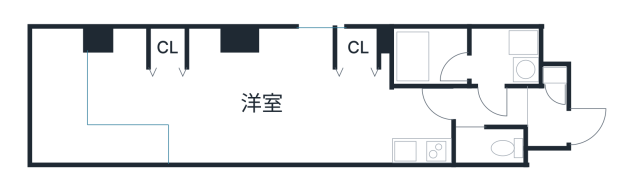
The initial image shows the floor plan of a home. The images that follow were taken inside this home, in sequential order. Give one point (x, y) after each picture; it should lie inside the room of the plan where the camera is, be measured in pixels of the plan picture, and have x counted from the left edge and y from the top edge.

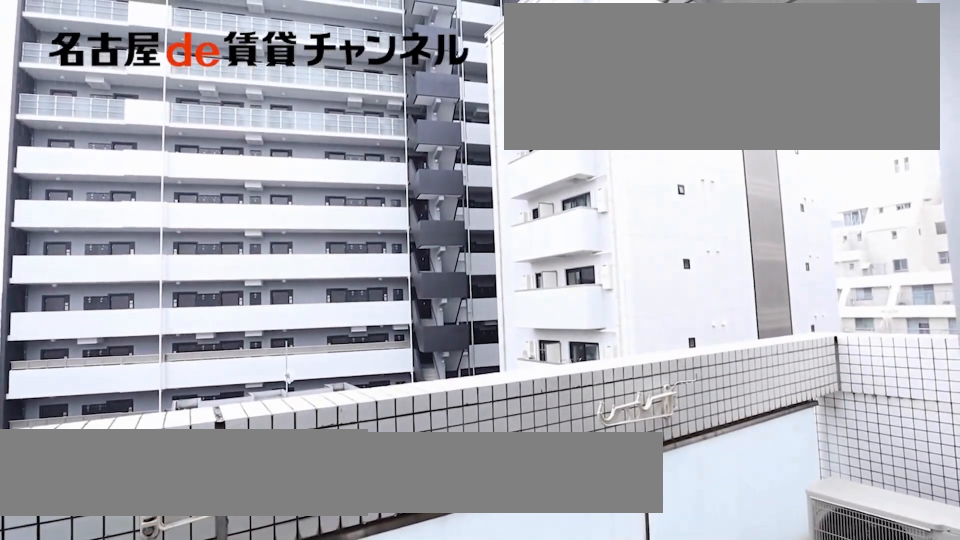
(84, 112)
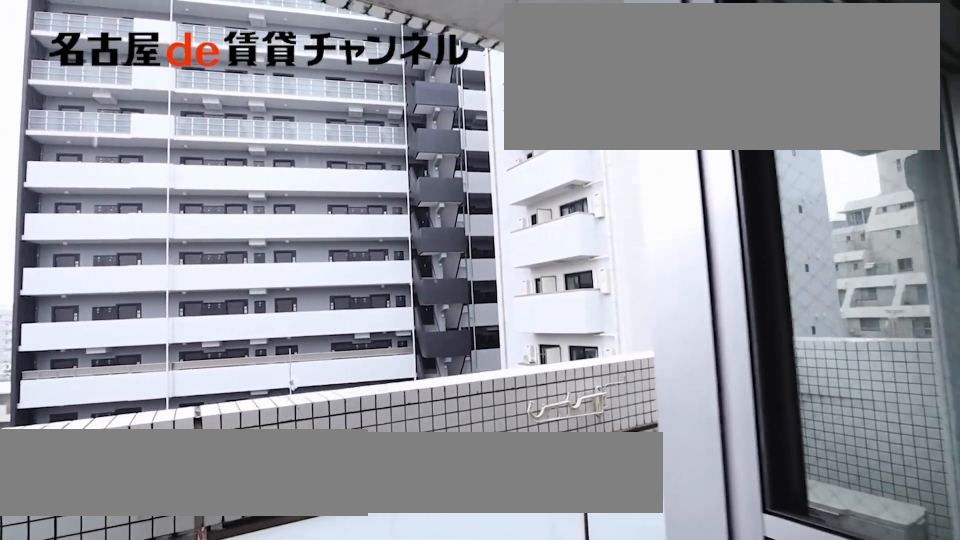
(84, 112)
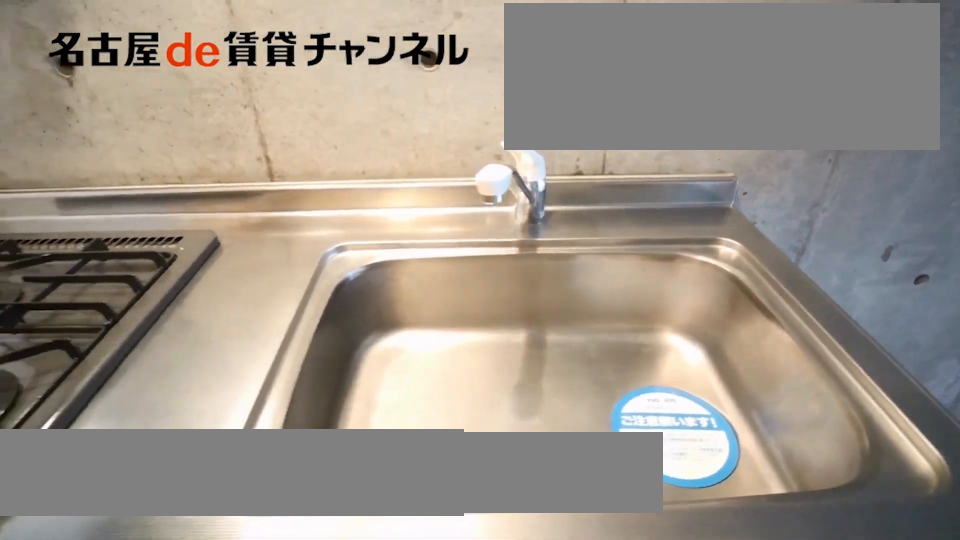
(423, 148)
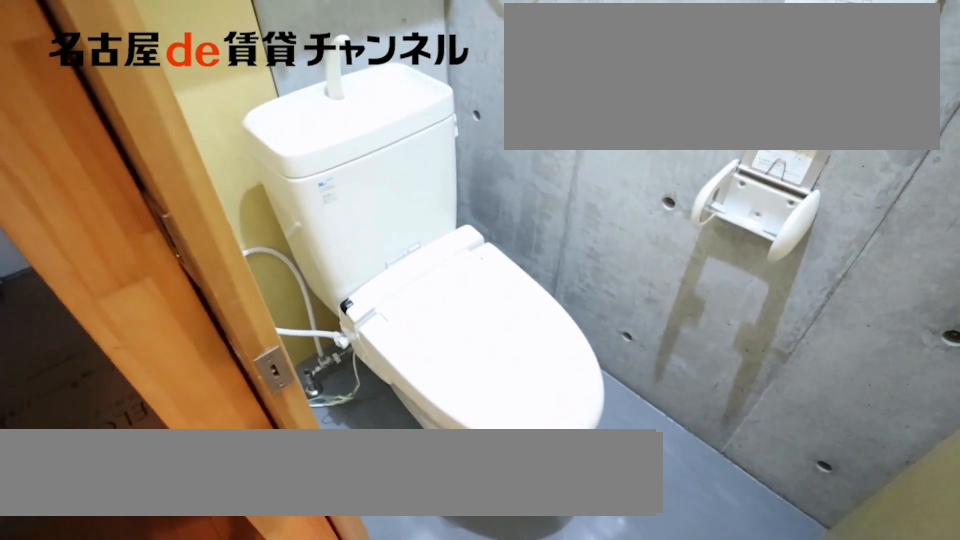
(490, 146)
